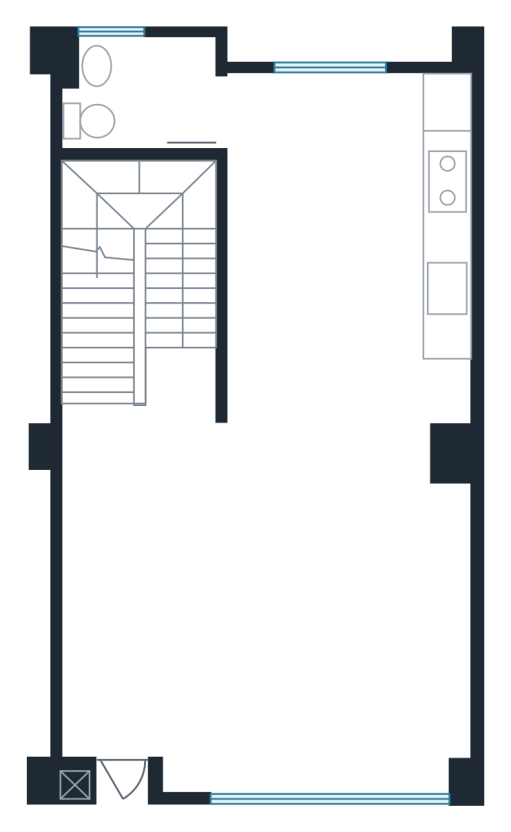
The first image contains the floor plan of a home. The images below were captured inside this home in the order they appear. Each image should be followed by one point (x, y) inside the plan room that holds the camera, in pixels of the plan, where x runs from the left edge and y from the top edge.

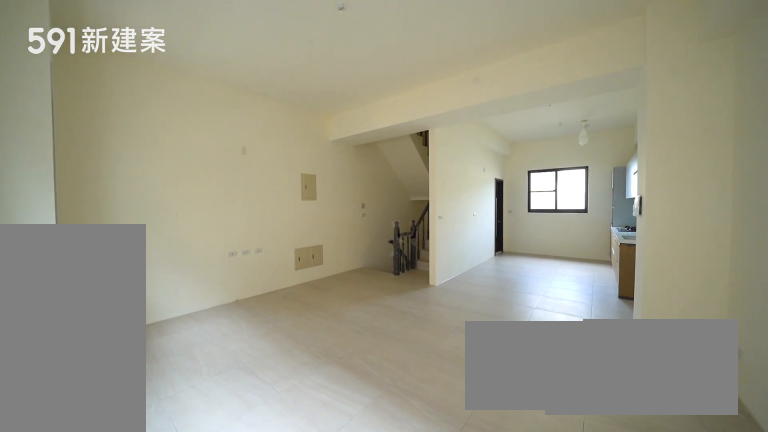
(261, 612)
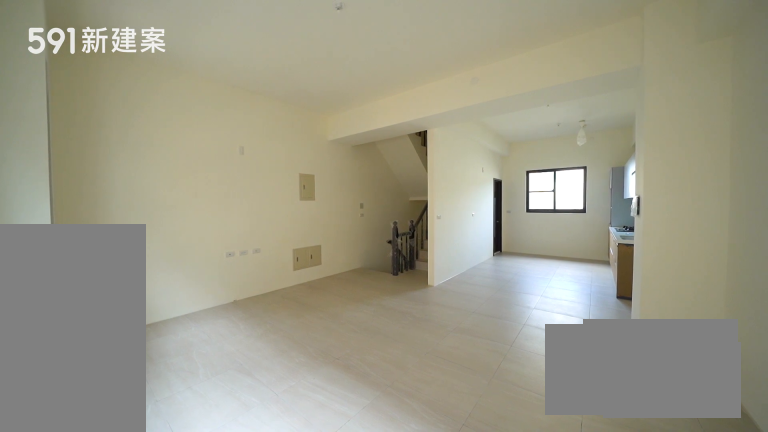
(261, 612)
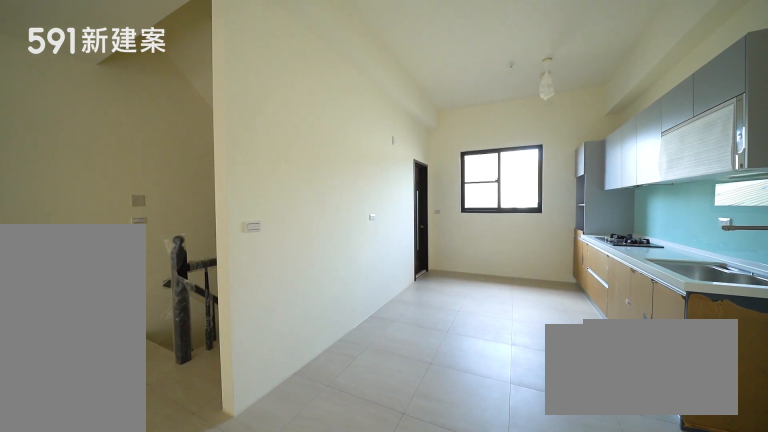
(300, 283)
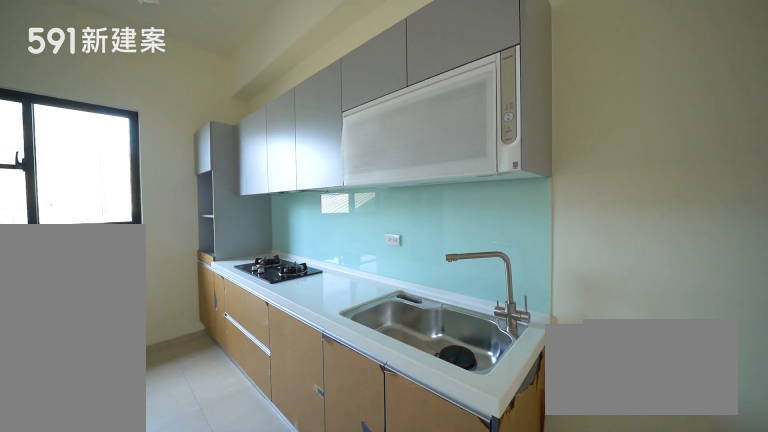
(420, 244)
